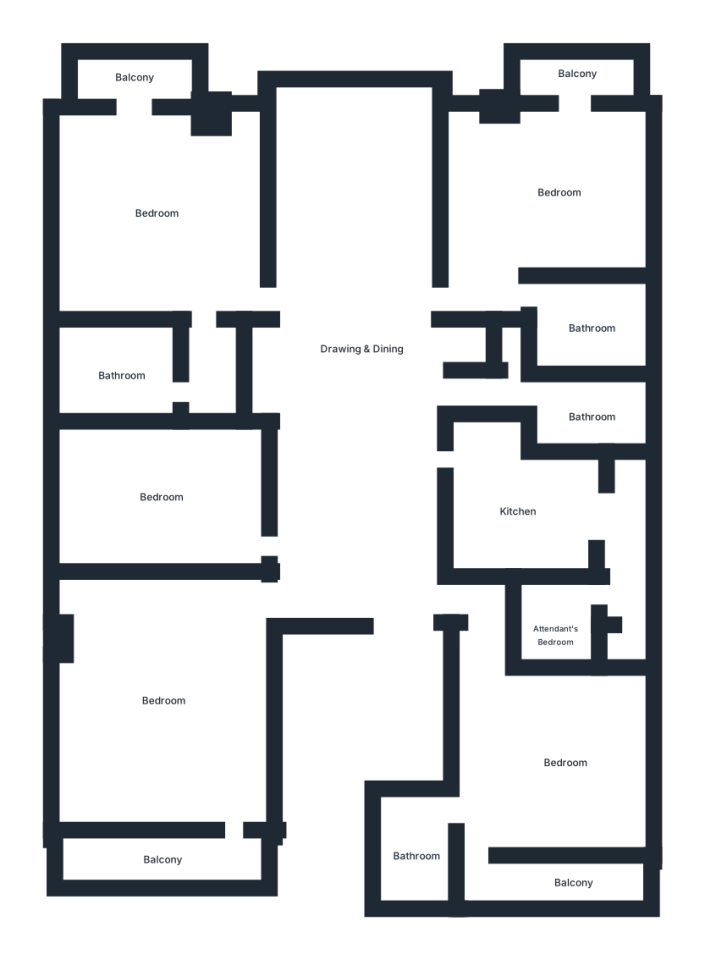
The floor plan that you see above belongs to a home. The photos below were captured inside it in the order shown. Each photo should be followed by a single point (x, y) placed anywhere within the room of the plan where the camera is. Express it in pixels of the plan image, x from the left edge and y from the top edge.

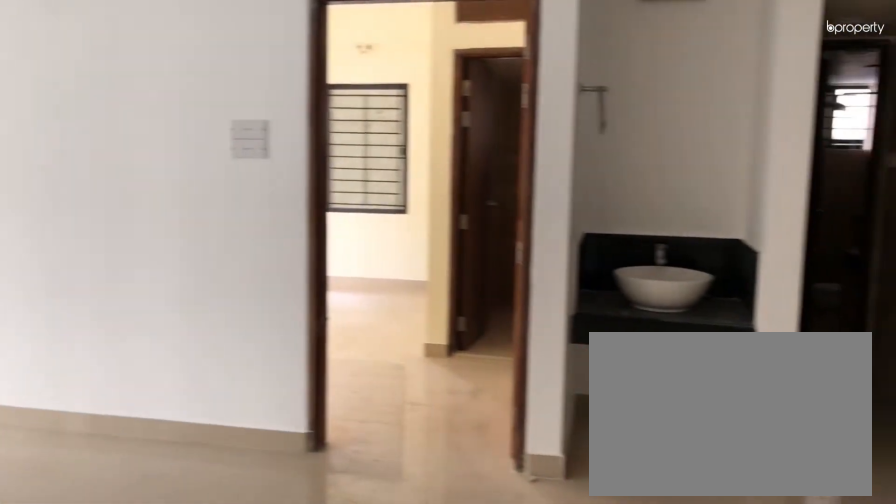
(350, 246)
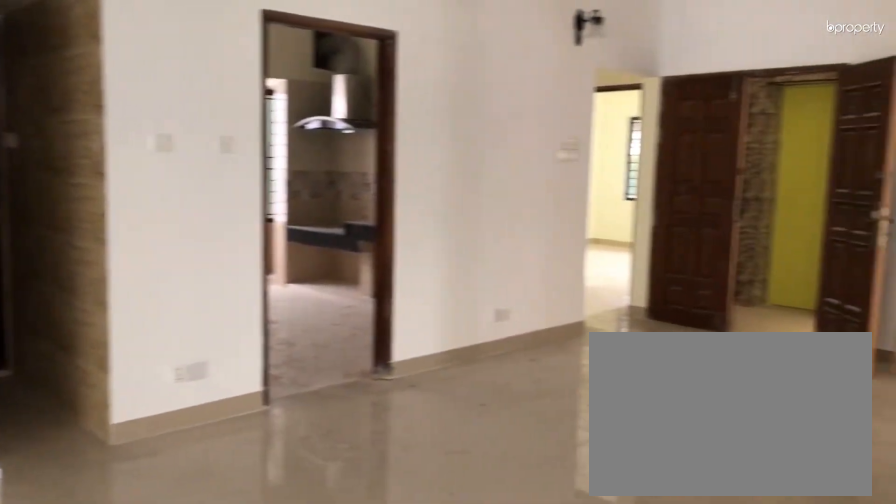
(357, 434)
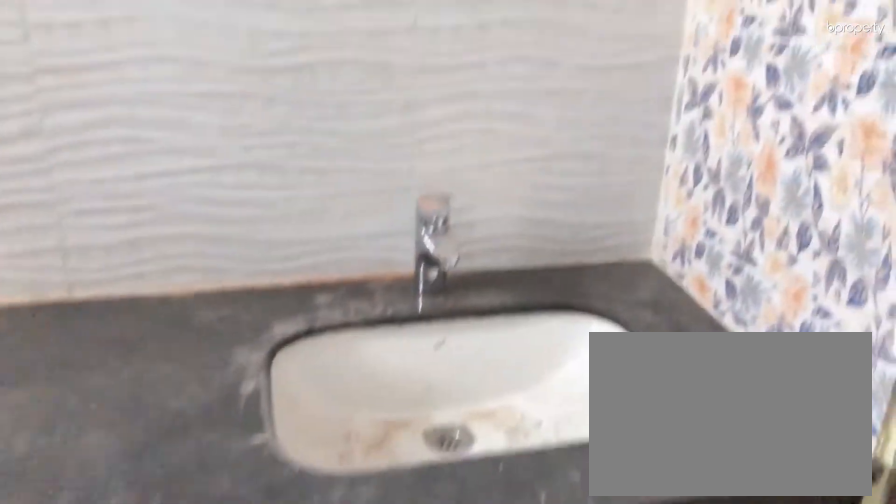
(121, 368)
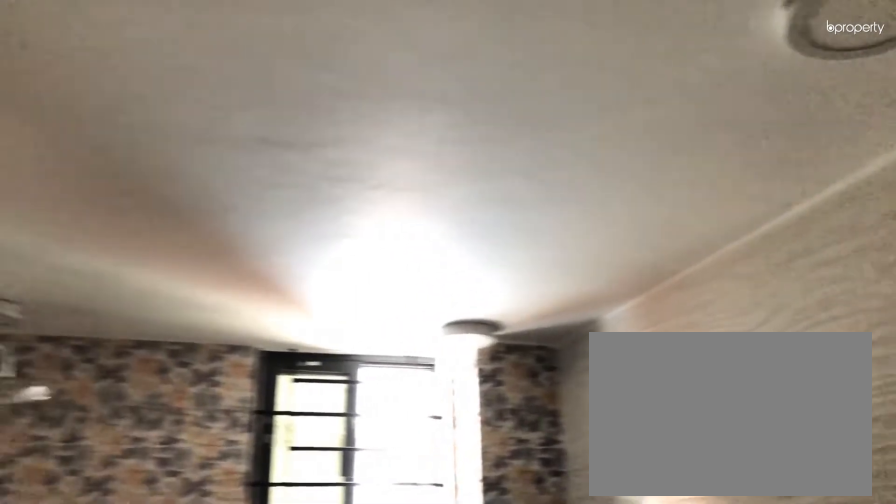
(121, 368)
